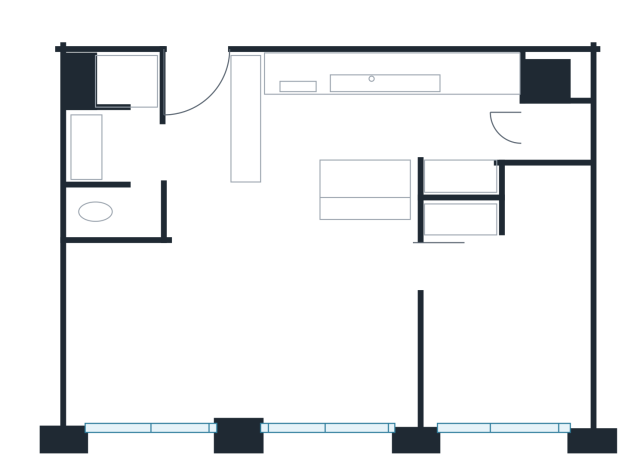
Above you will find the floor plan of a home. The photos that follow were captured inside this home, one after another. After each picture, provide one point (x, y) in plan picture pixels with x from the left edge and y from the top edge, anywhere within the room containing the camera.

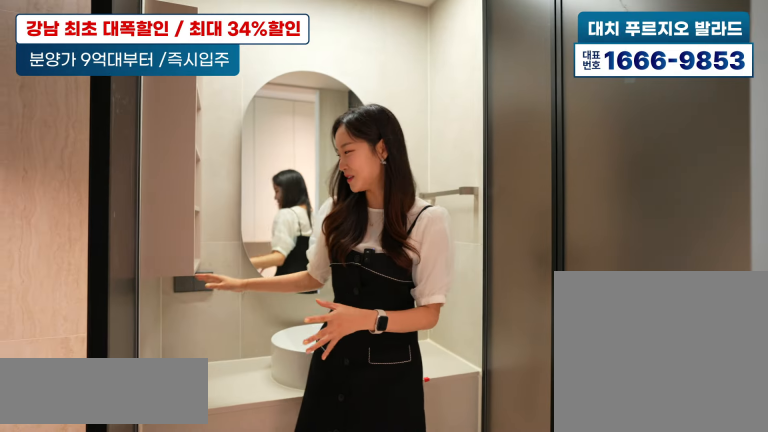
(127, 134)
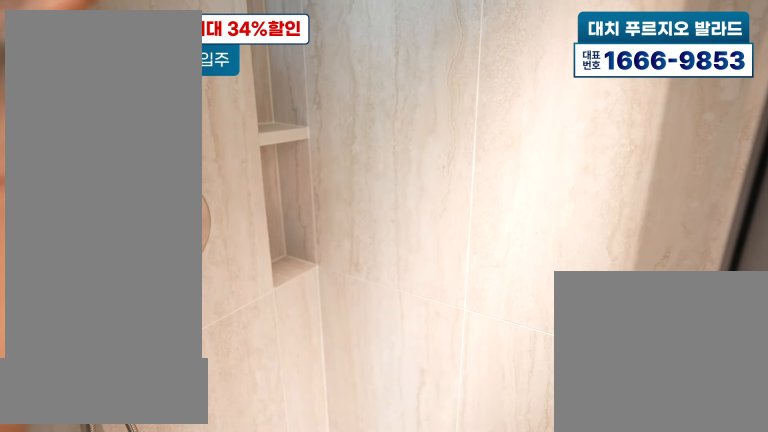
(127, 134)
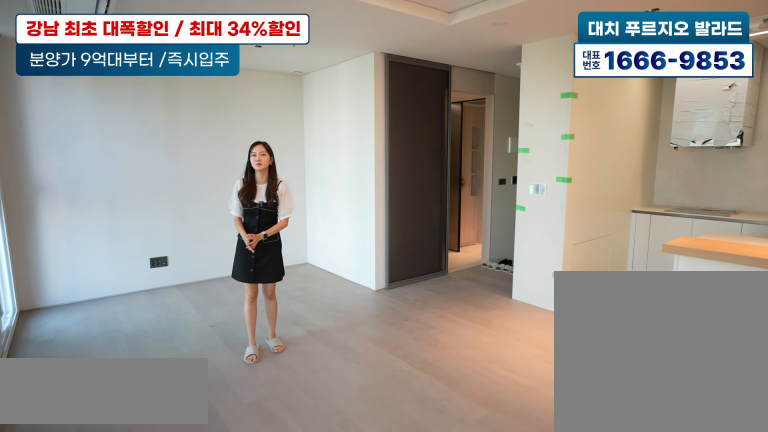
(216, 308)
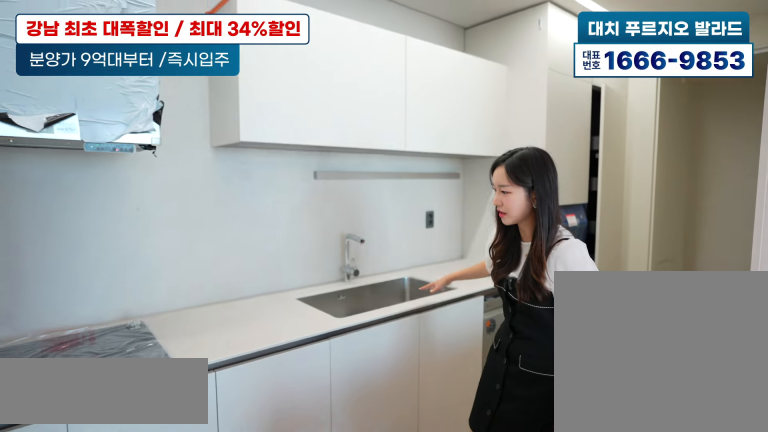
(406, 117)
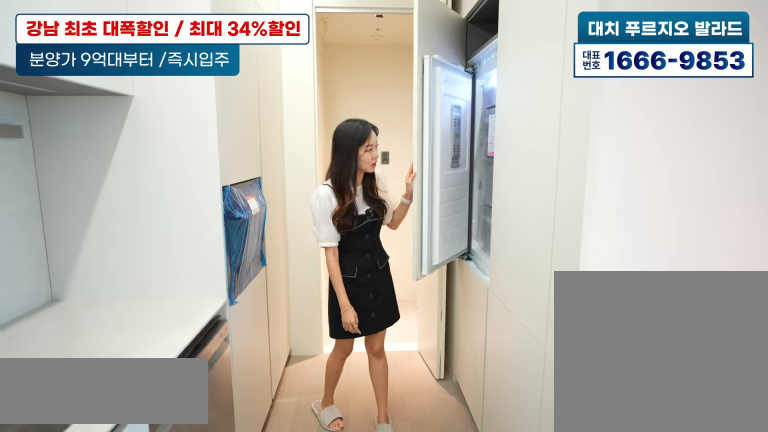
(406, 117)
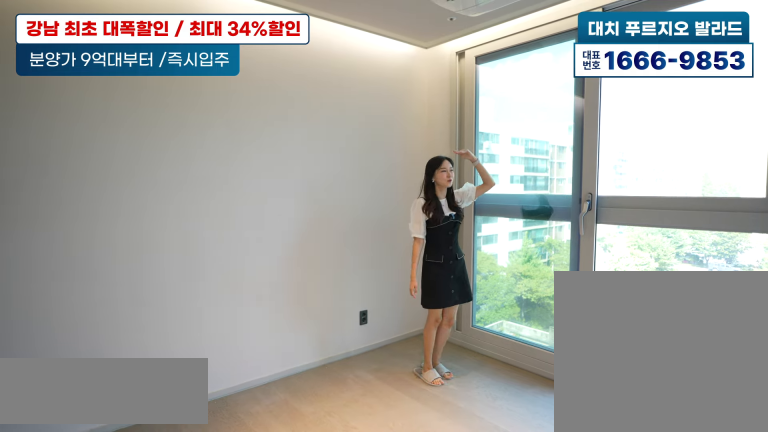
(500, 323)
